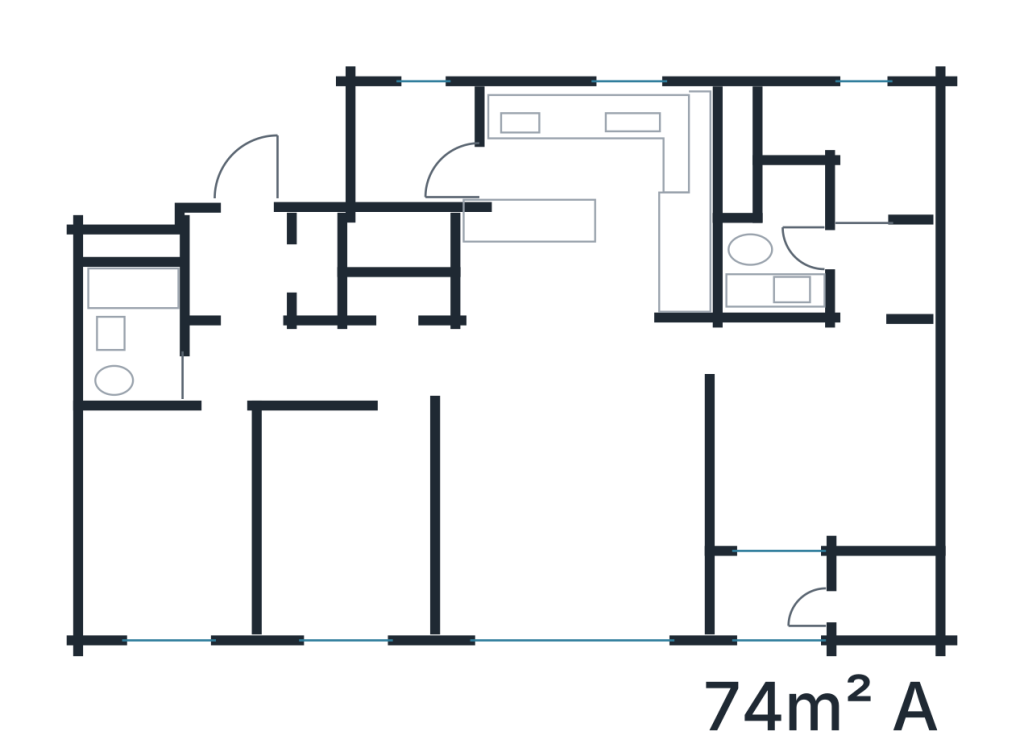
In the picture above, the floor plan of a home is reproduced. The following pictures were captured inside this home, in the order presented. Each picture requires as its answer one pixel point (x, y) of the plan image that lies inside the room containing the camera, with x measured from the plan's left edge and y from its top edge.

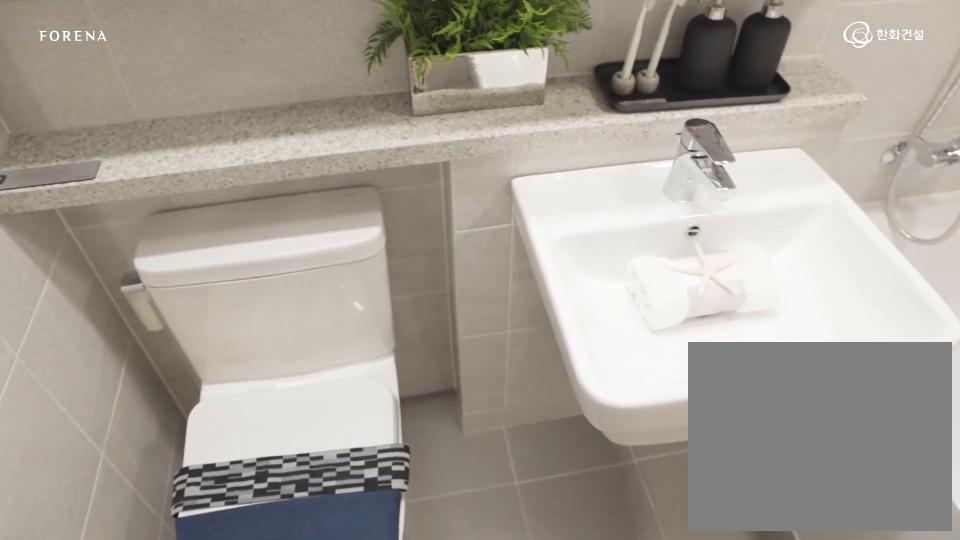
(172, 371)
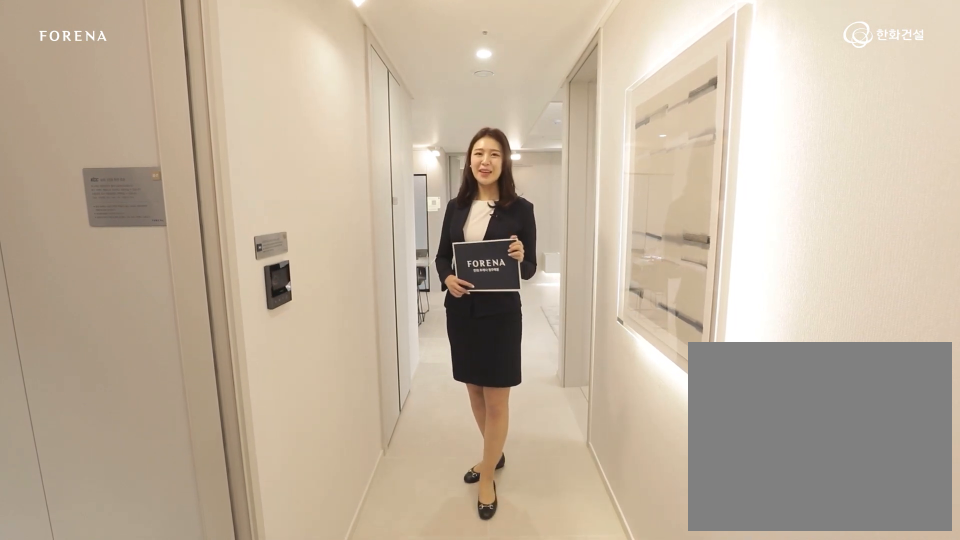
(364, 363)
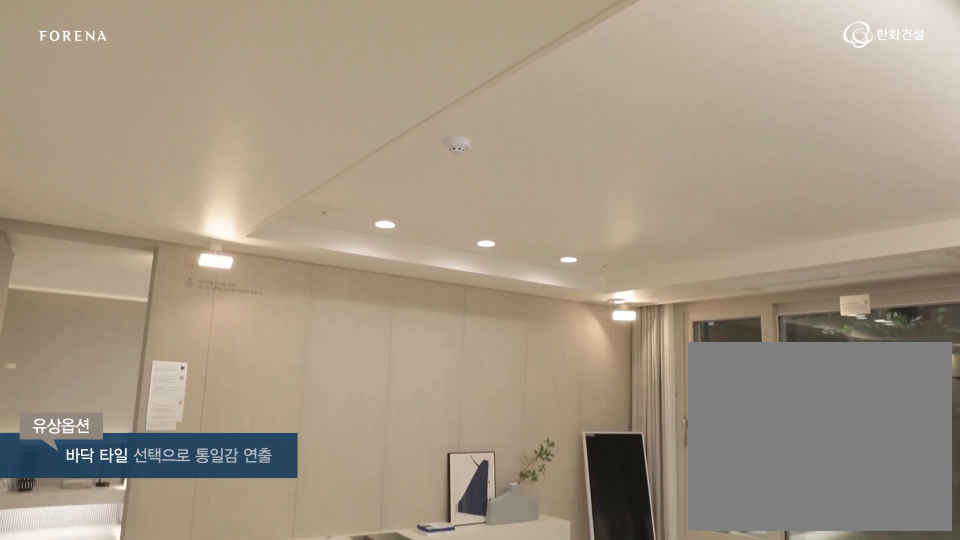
(580, 494)
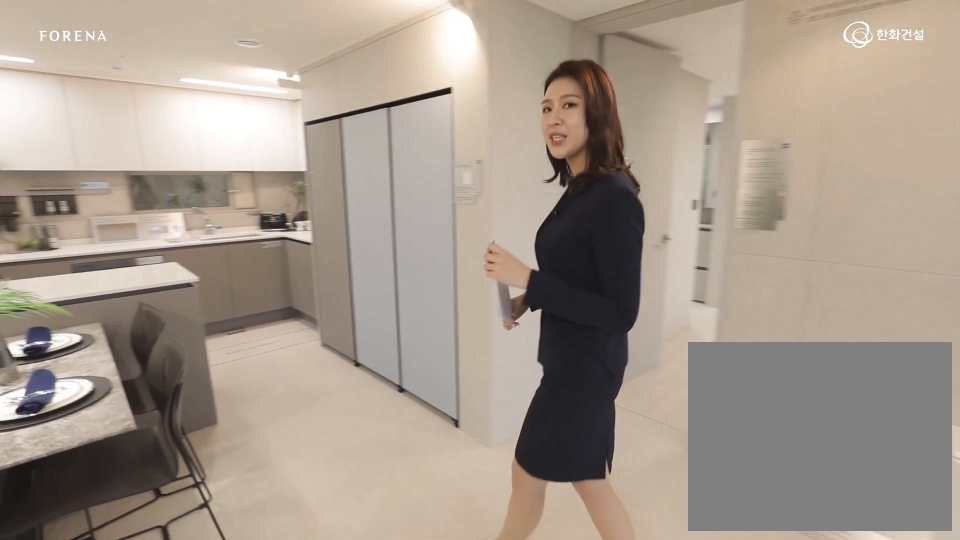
(562, 288)
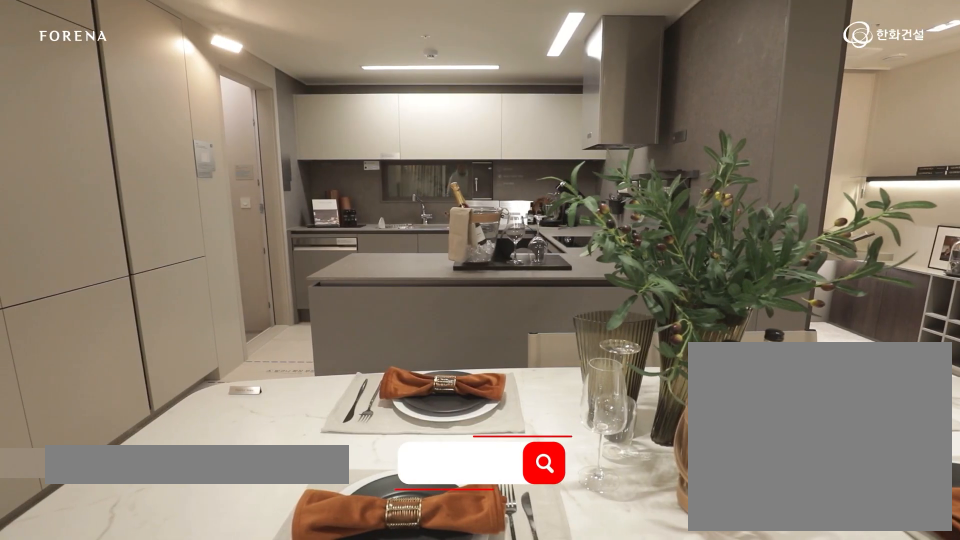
(562, 287)
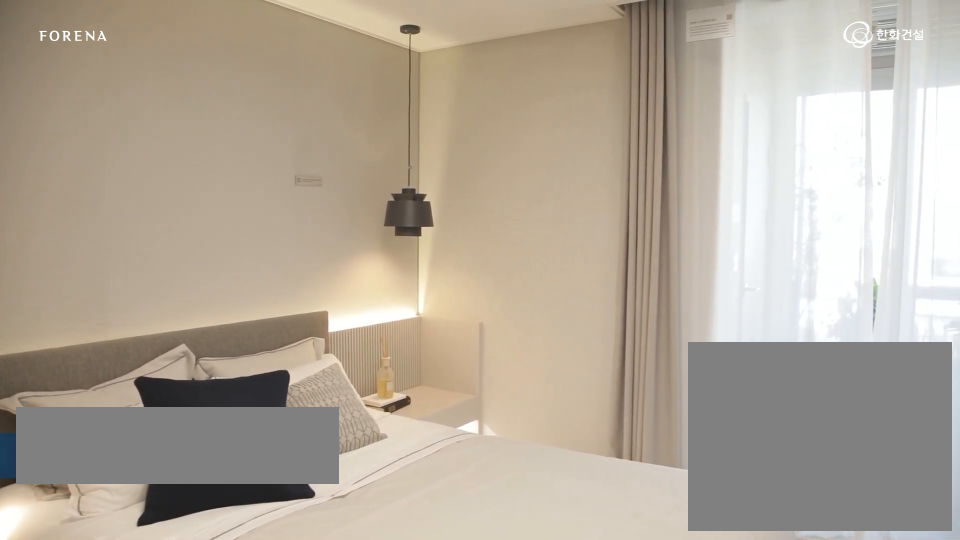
(826, 421)
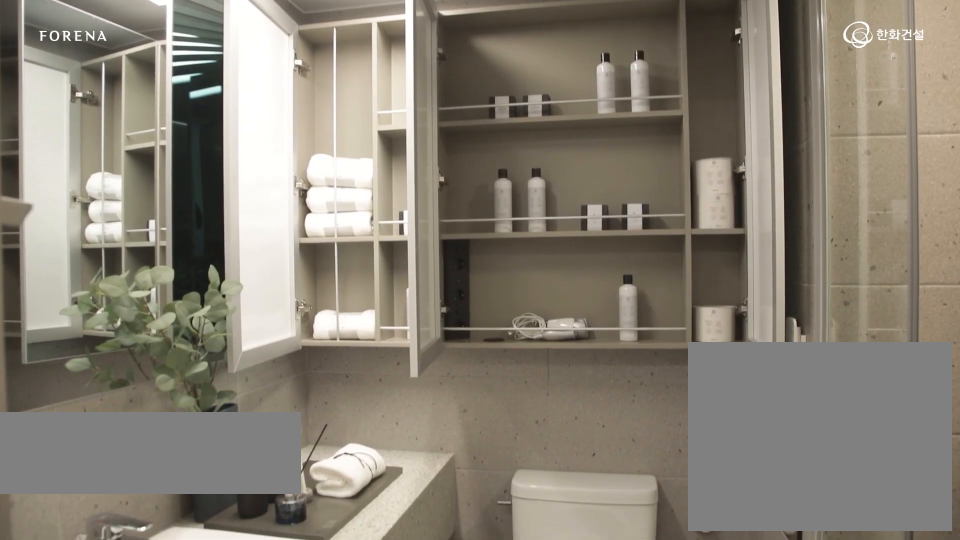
(813, 251)
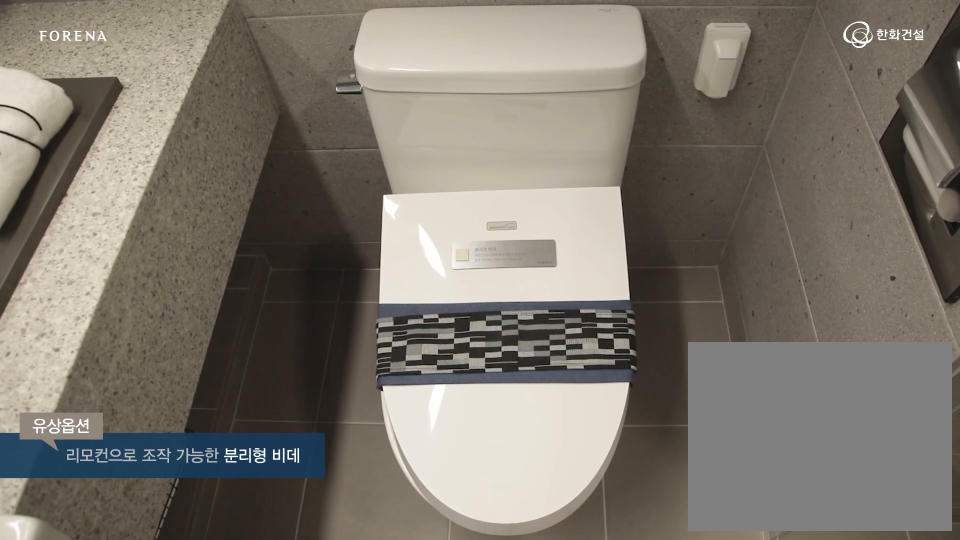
(813, 251)
